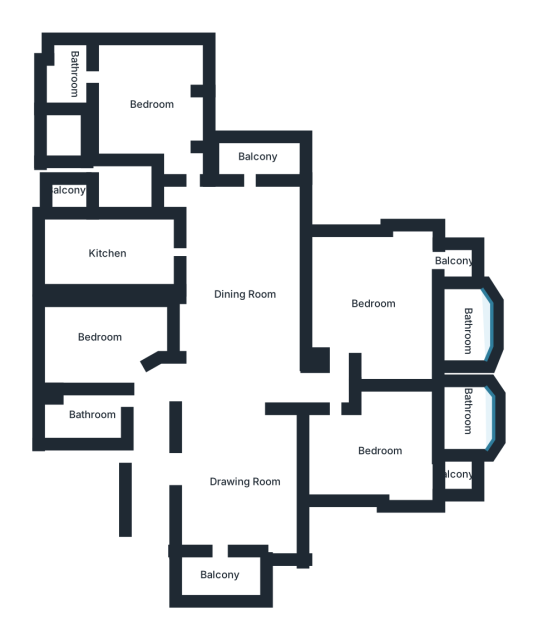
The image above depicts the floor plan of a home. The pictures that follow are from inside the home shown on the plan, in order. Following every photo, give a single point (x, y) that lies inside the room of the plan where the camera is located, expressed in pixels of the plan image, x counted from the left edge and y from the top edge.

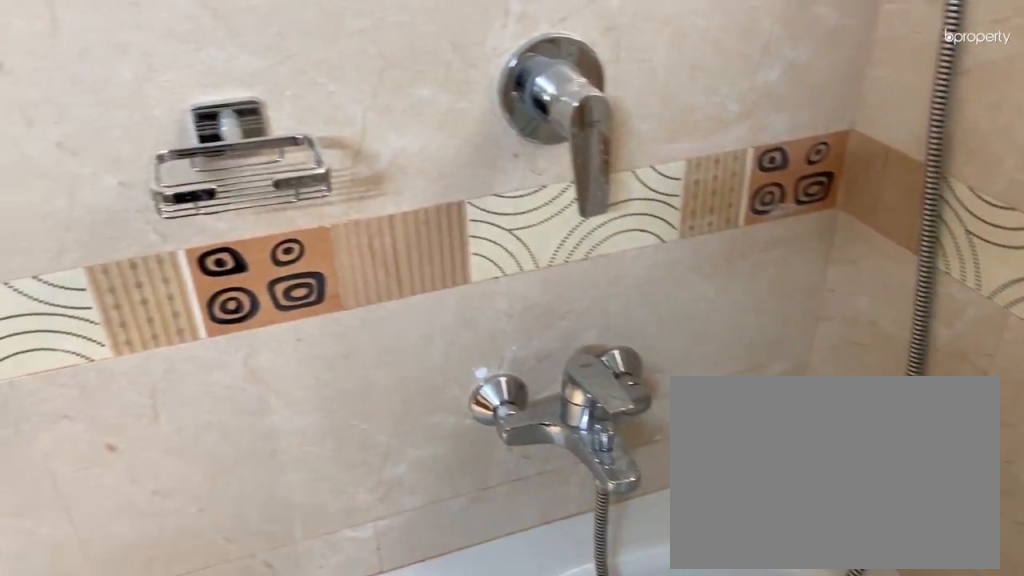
(462, 330)
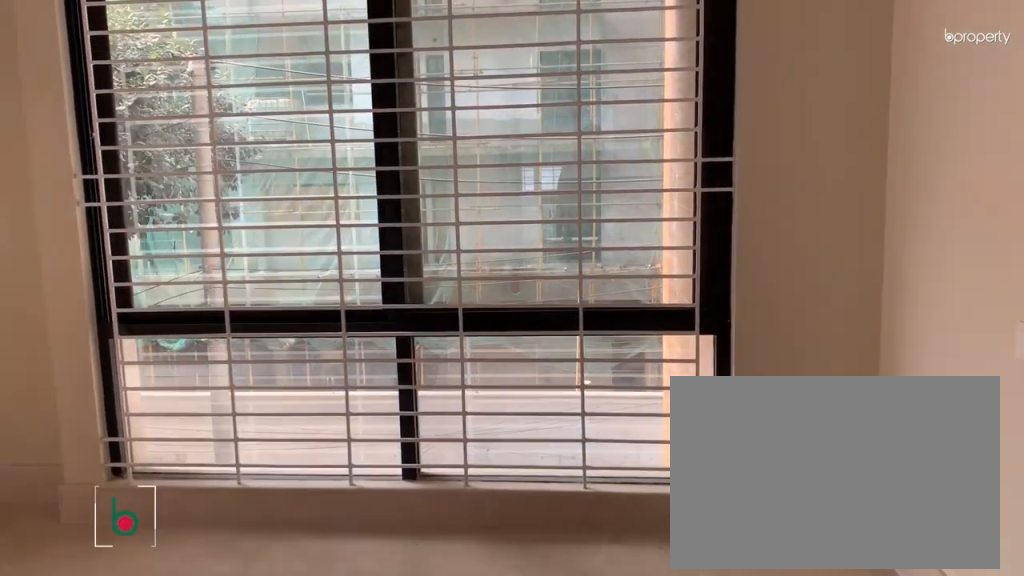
(383, 448)
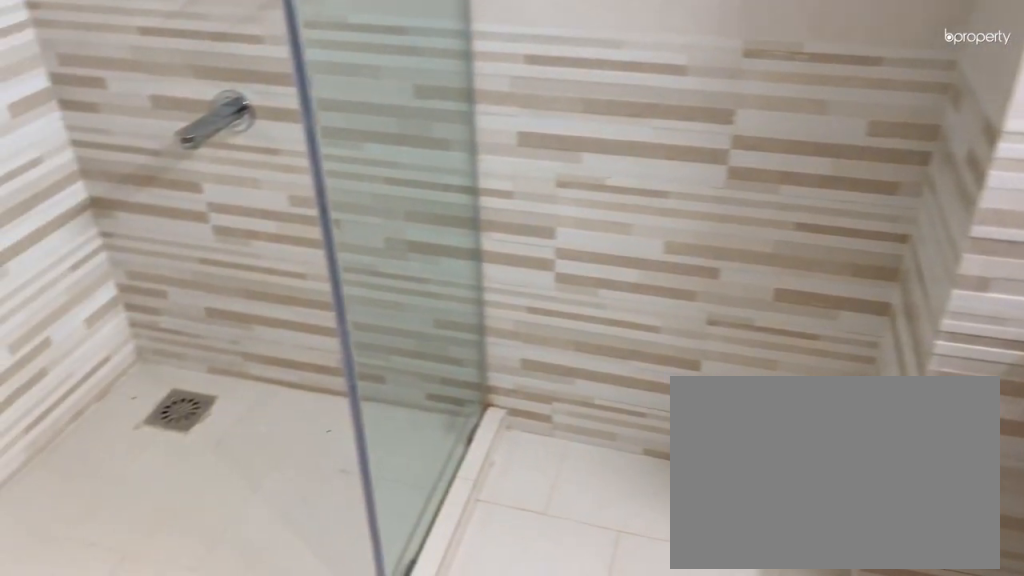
(466, 412)
